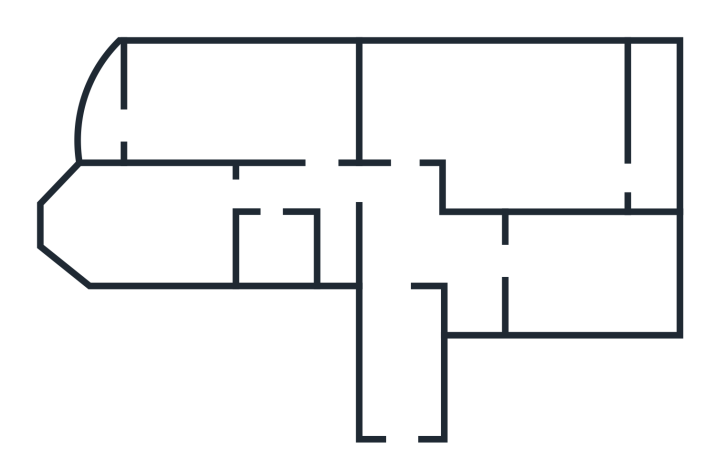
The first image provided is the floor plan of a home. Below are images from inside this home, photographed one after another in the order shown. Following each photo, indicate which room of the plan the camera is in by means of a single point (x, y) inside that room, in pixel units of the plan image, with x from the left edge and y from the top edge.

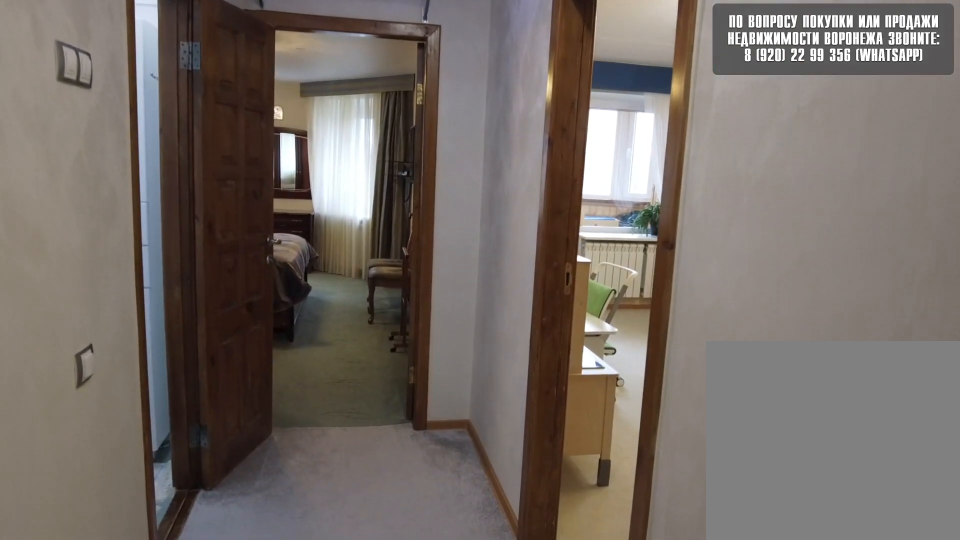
(402, 197)
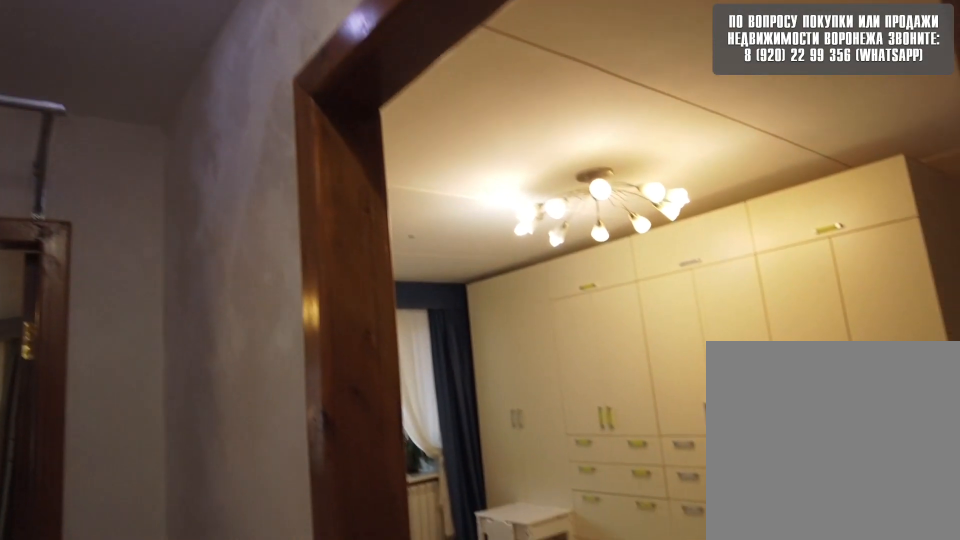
(320, 185)
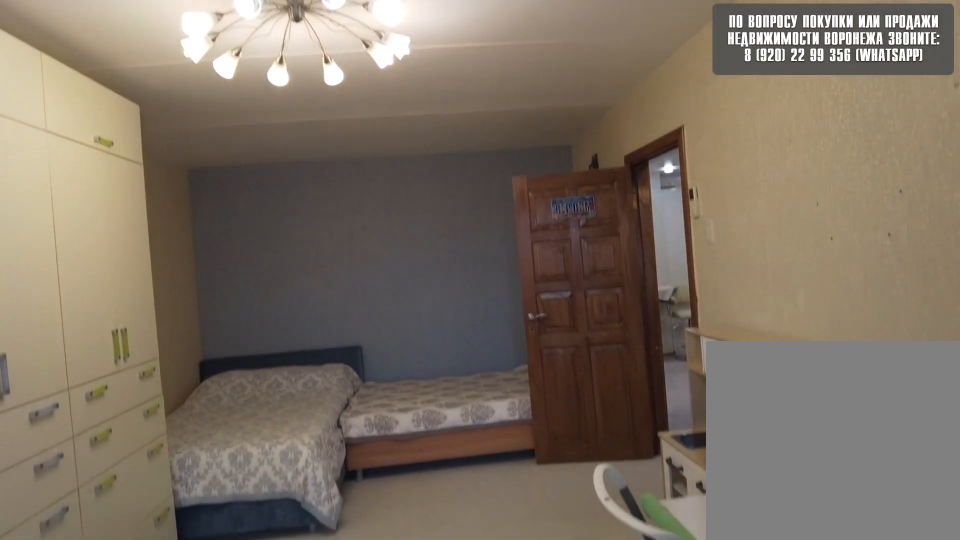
(289, 111)
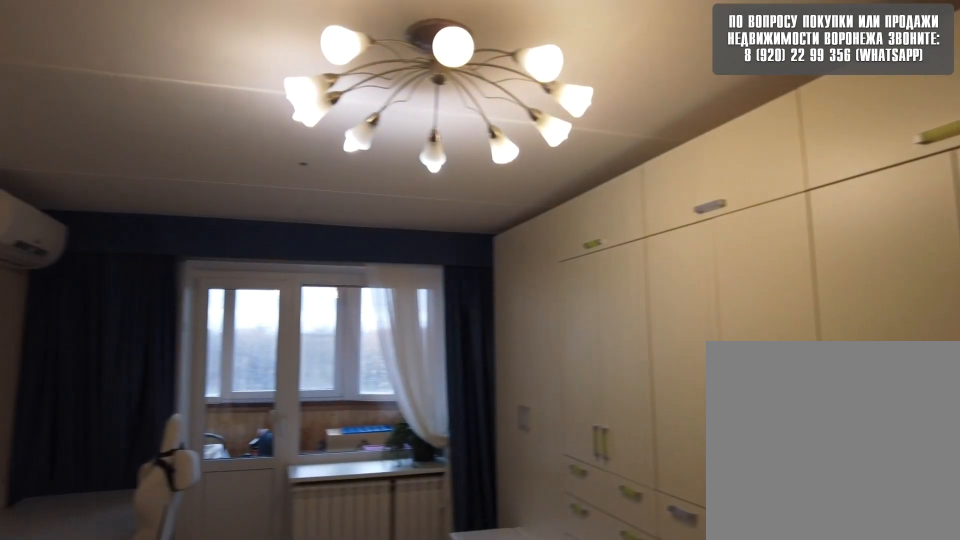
(289, 111)
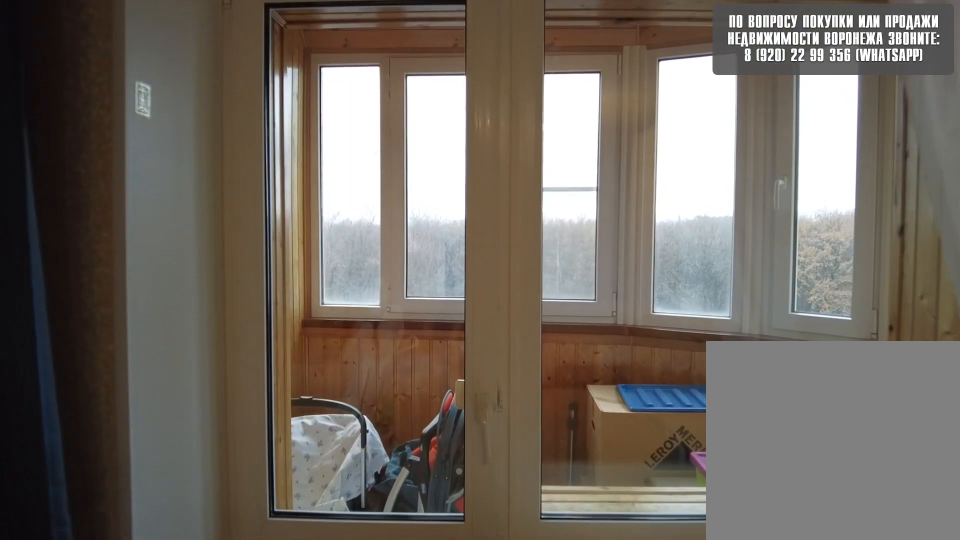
(171, 114)
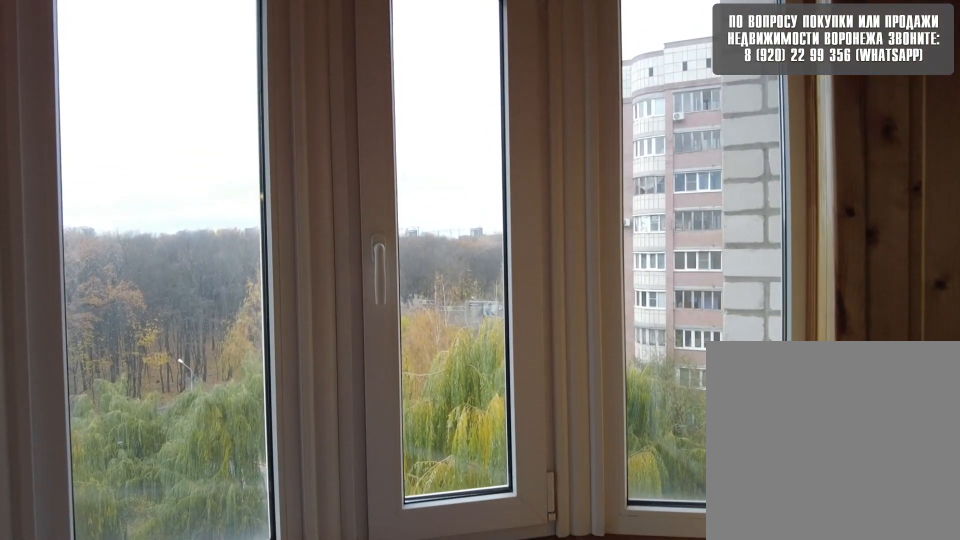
(109, 117)
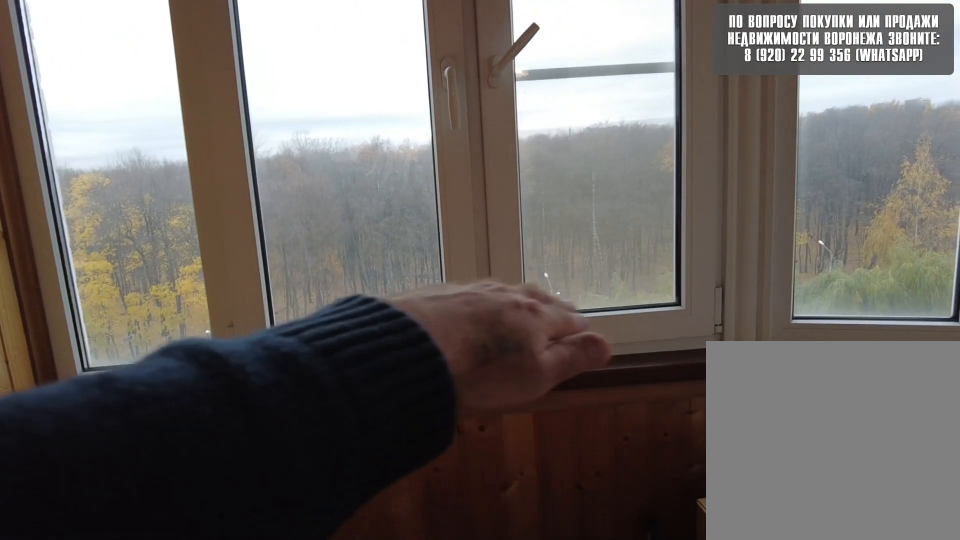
(109, 117)
